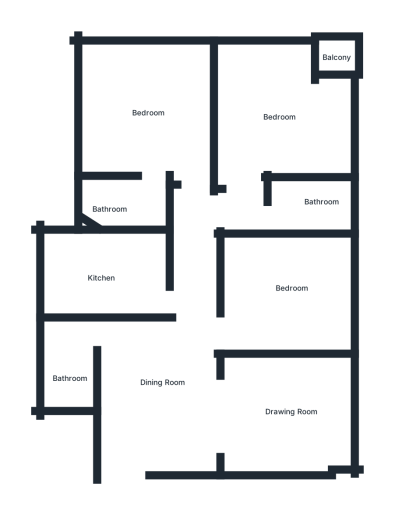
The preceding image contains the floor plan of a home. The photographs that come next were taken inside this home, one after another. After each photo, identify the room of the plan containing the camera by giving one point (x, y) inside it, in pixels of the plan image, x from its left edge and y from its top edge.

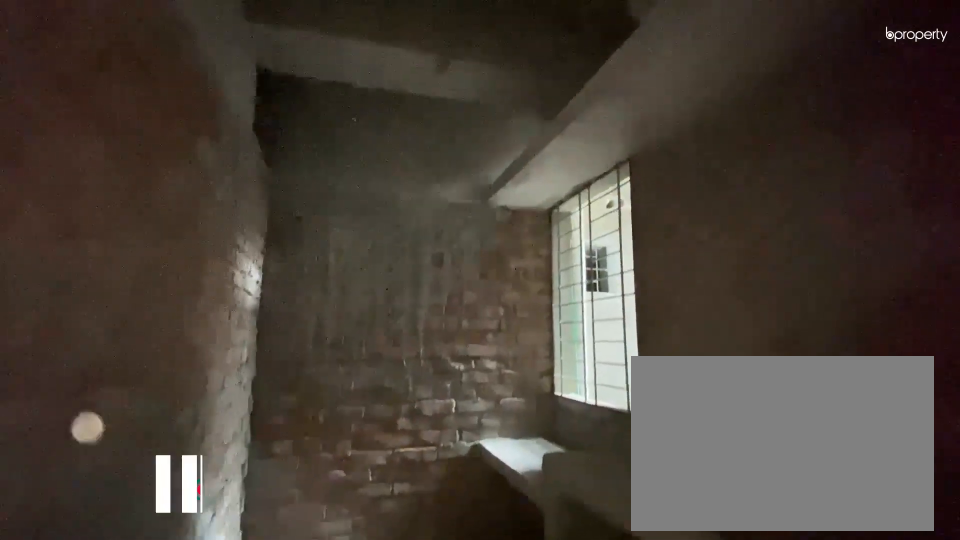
(113, 283)
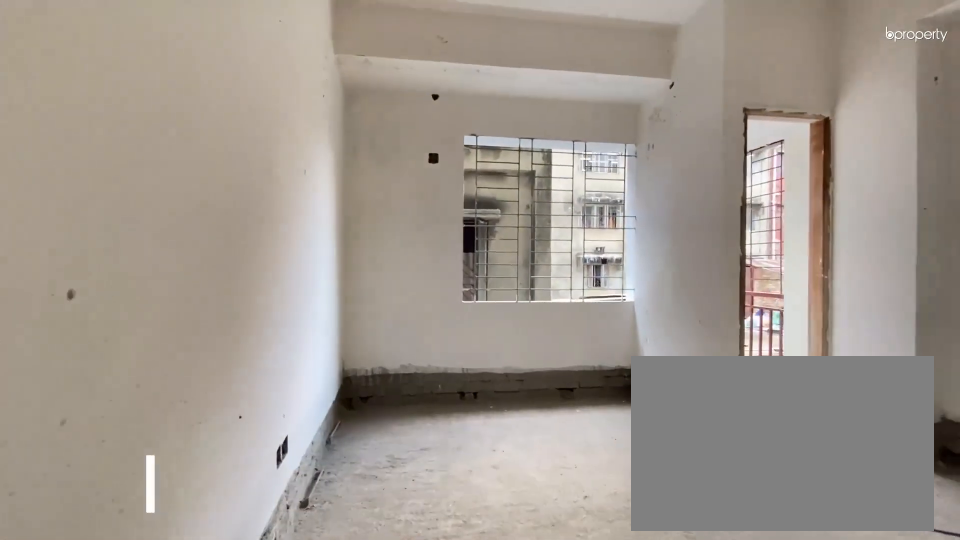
(277, 118)
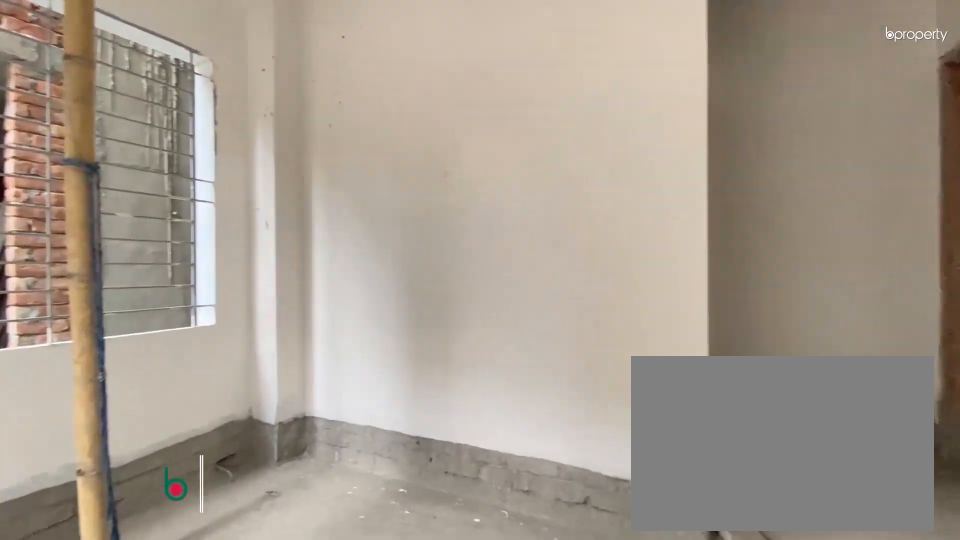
(277, 118)
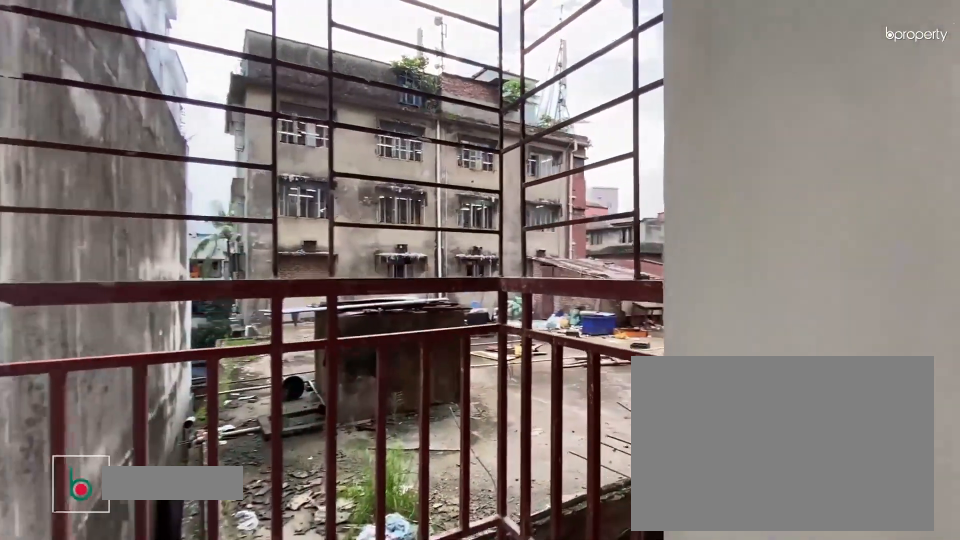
(336, 55)
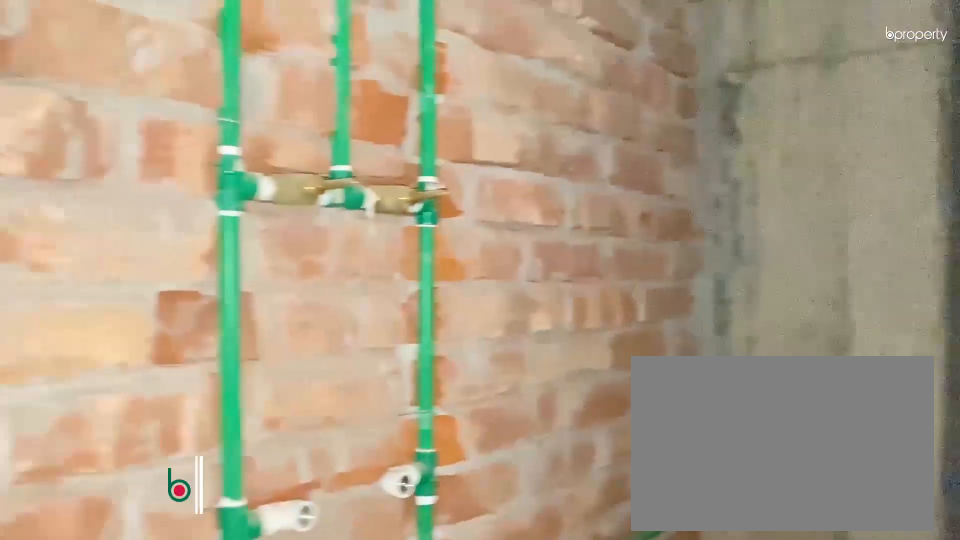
(307, 202)
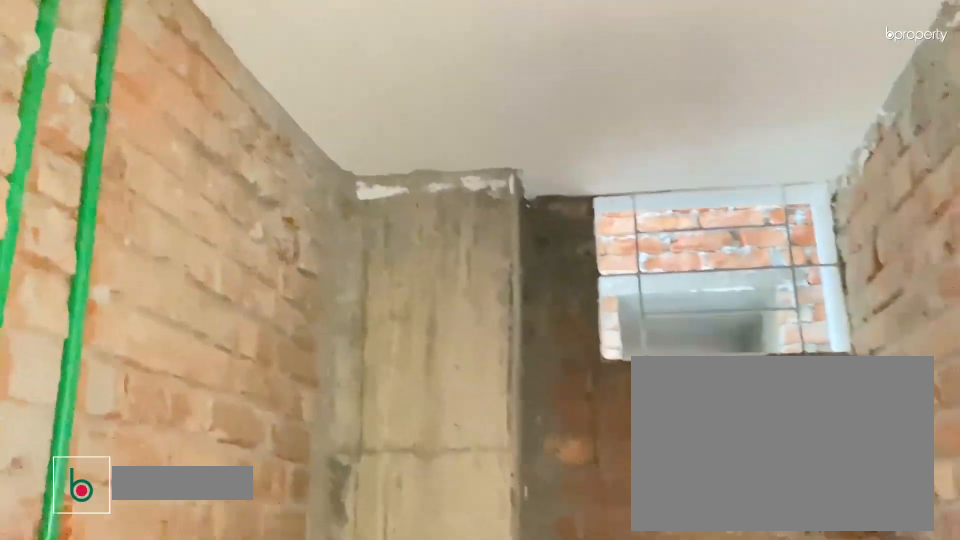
(307, 202)
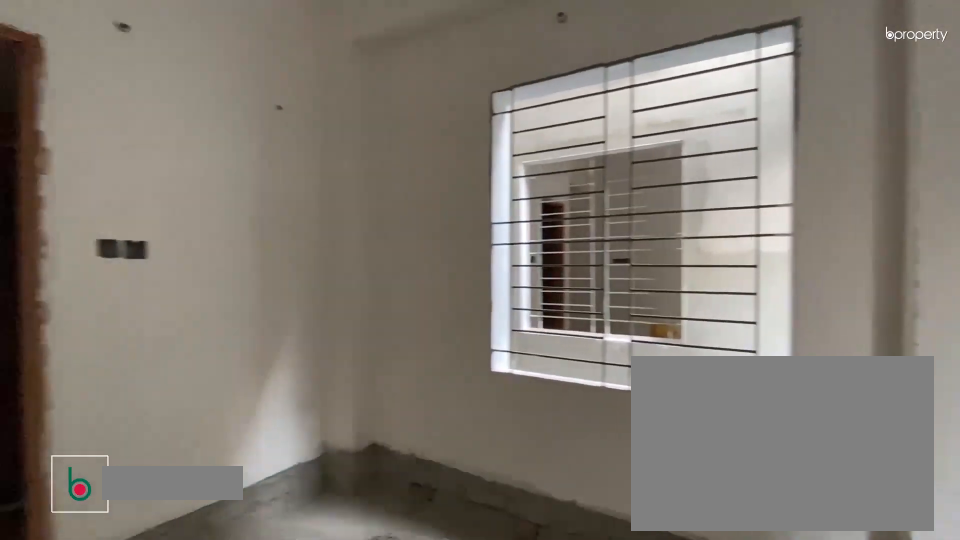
(147, 134)
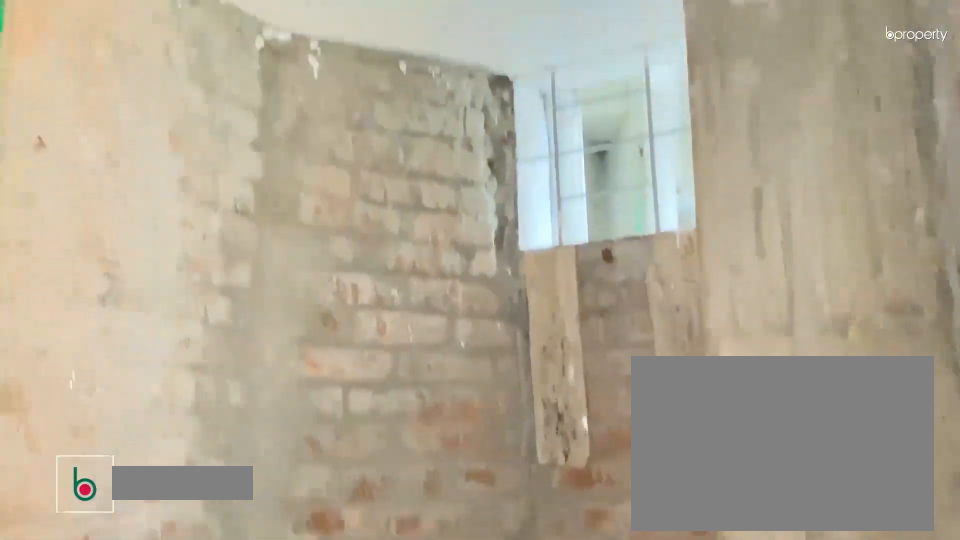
(120, 206)
